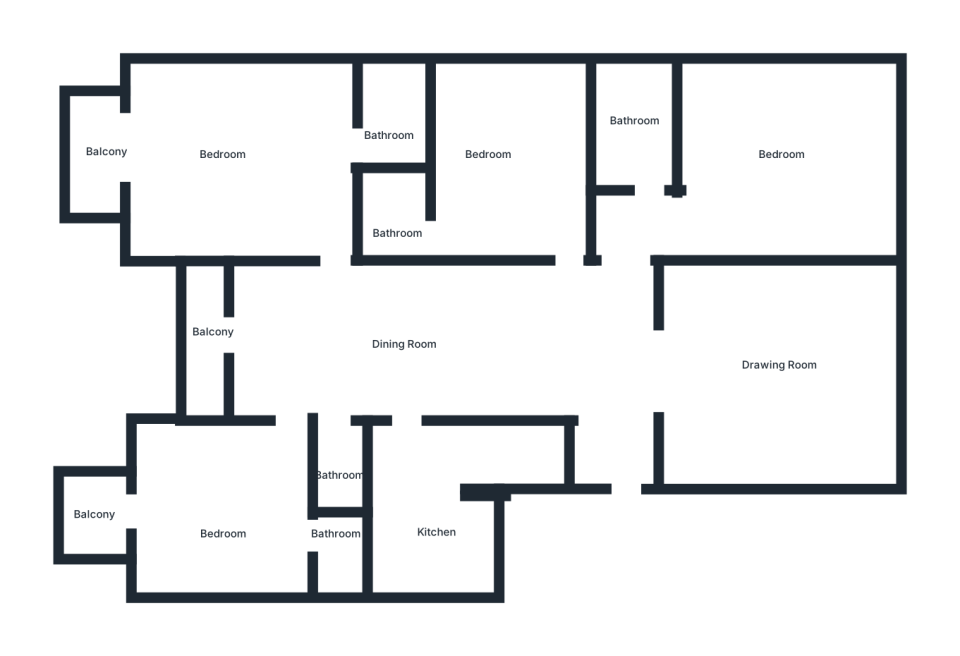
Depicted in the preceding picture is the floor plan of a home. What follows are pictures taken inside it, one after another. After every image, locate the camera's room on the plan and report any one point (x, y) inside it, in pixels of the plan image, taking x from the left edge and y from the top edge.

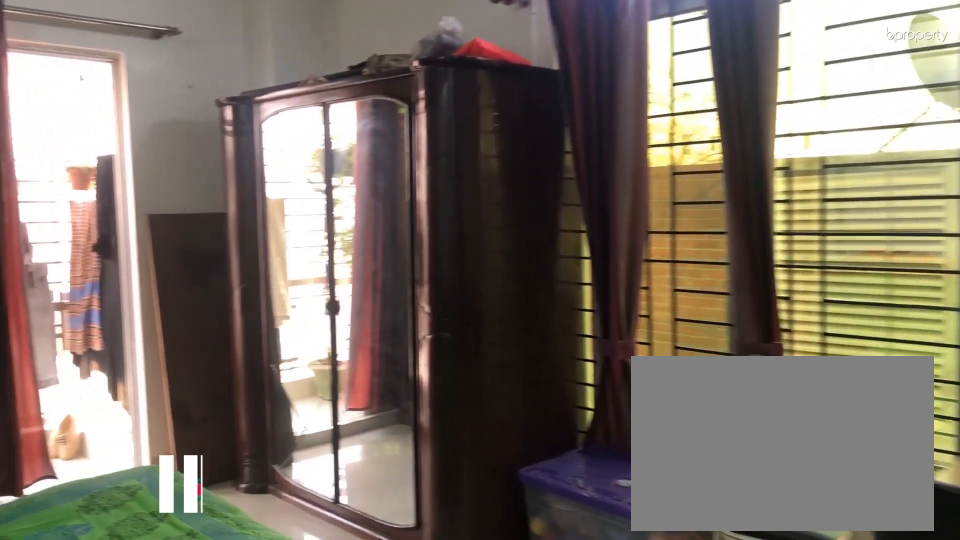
(249, 153)
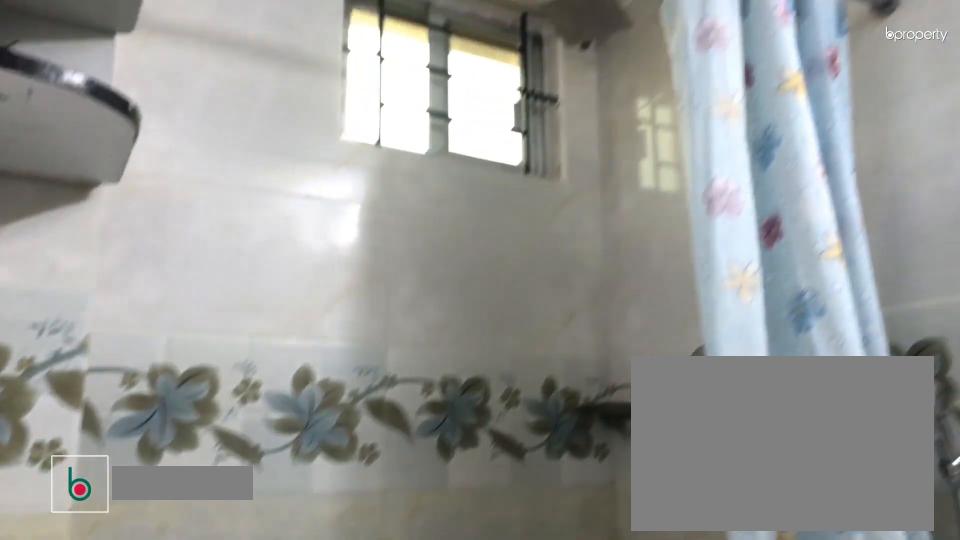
(402, 108)
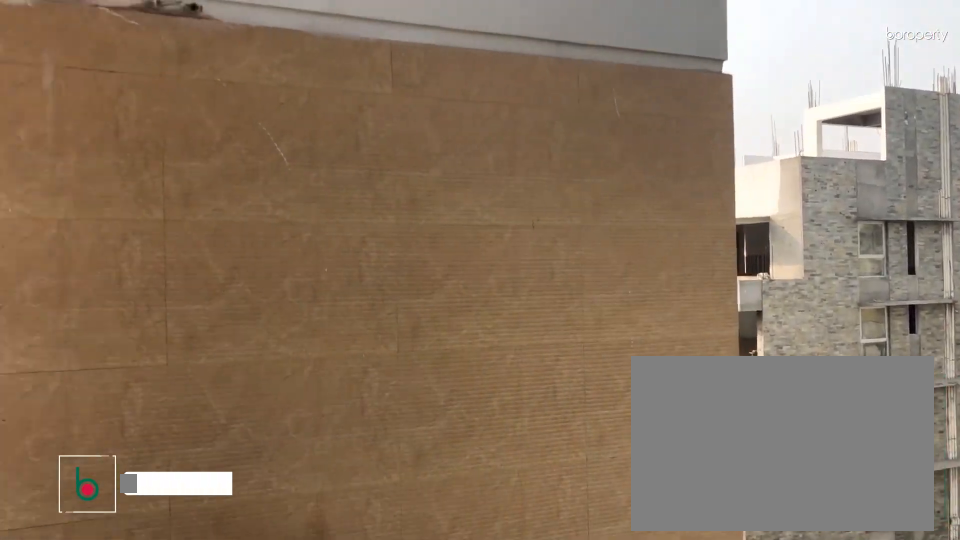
(205, 334)
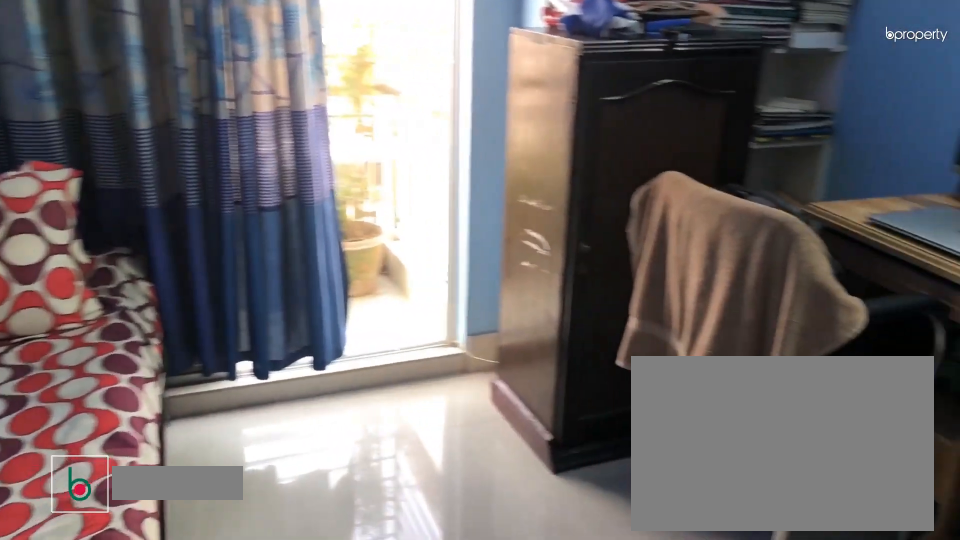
(239, 517)
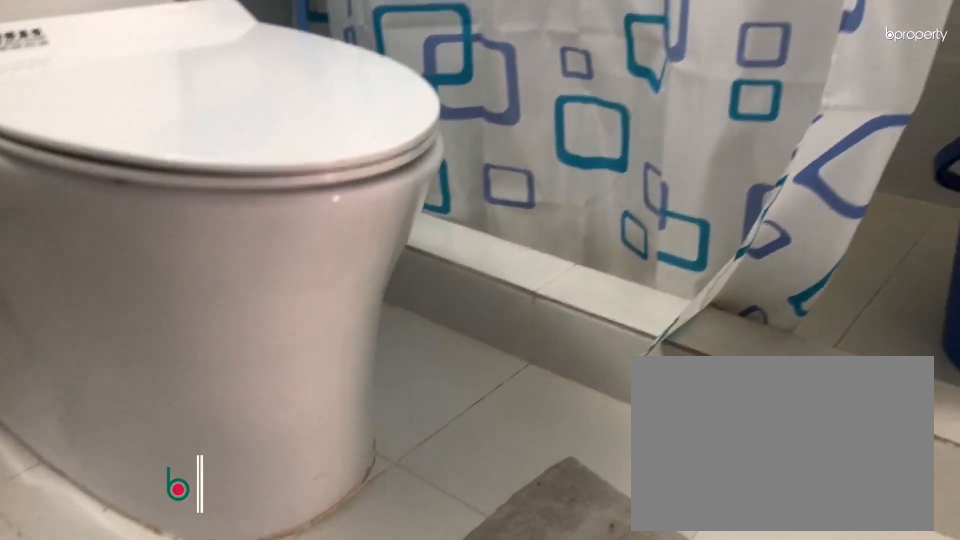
(344, 546)
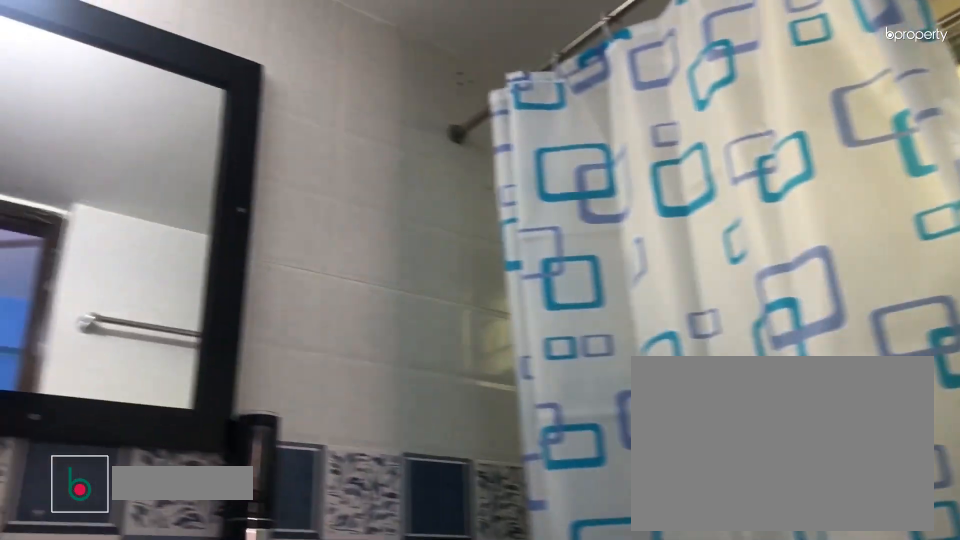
(344, 546)
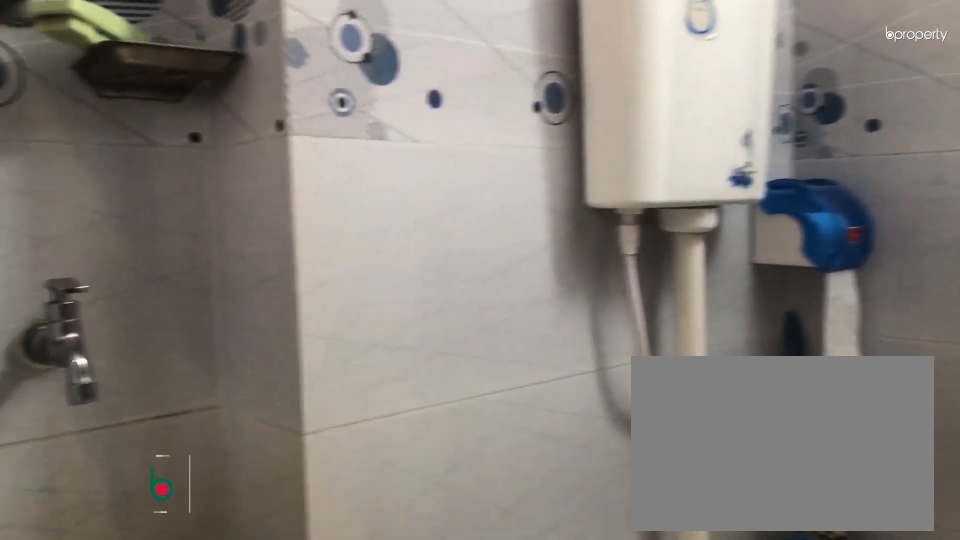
(342, 445)
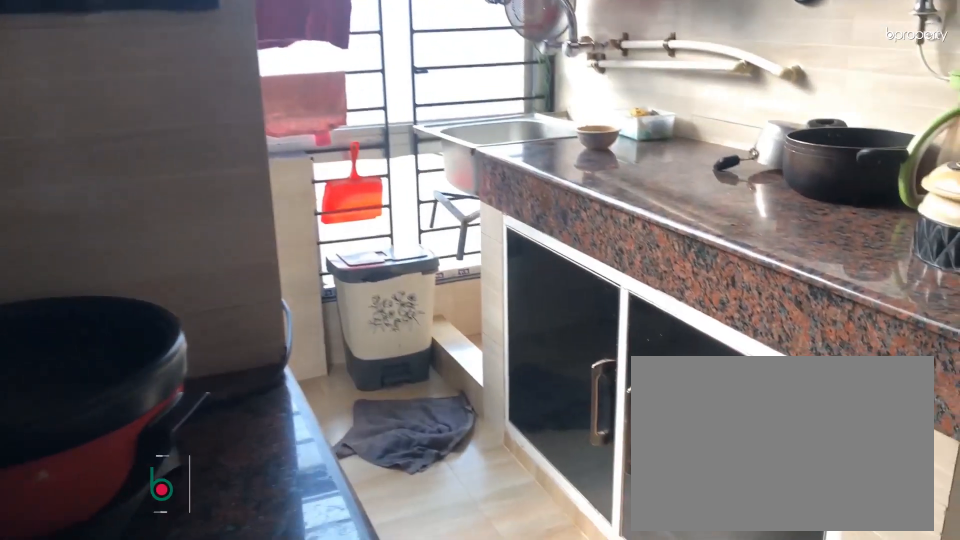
(427, 485)
